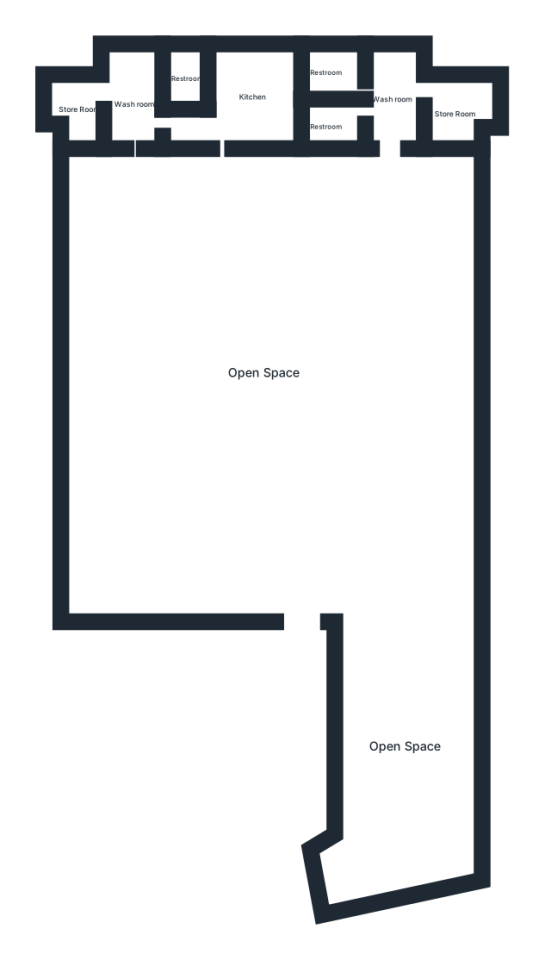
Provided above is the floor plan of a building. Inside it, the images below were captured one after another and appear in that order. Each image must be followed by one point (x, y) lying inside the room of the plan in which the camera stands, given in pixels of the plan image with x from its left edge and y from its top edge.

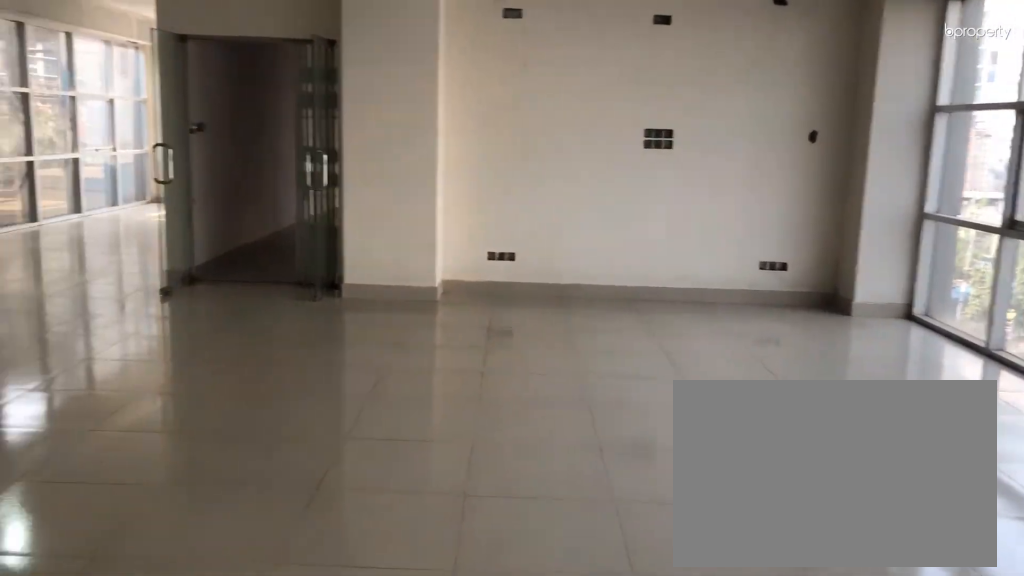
(261, 371)
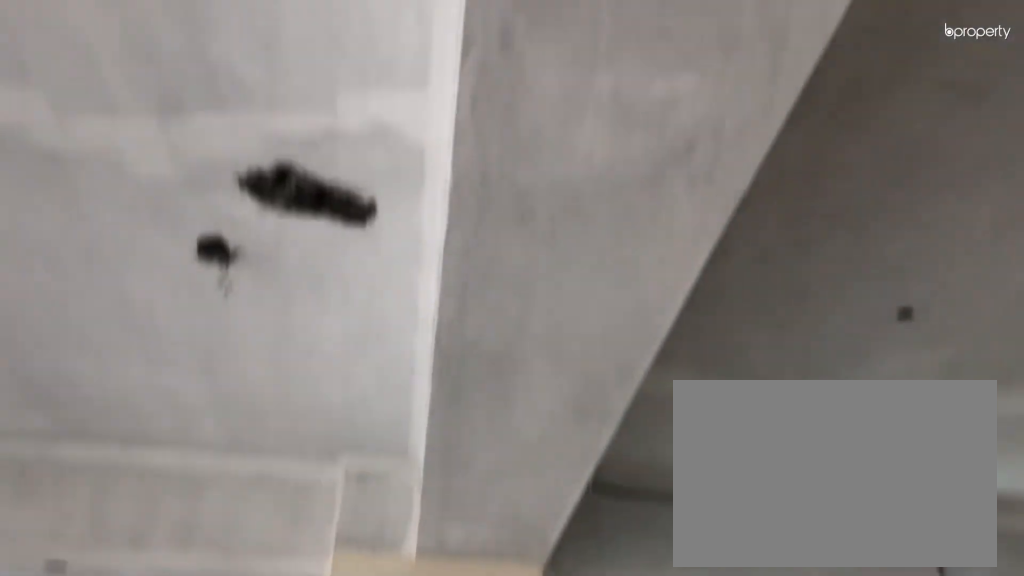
(261, 372)
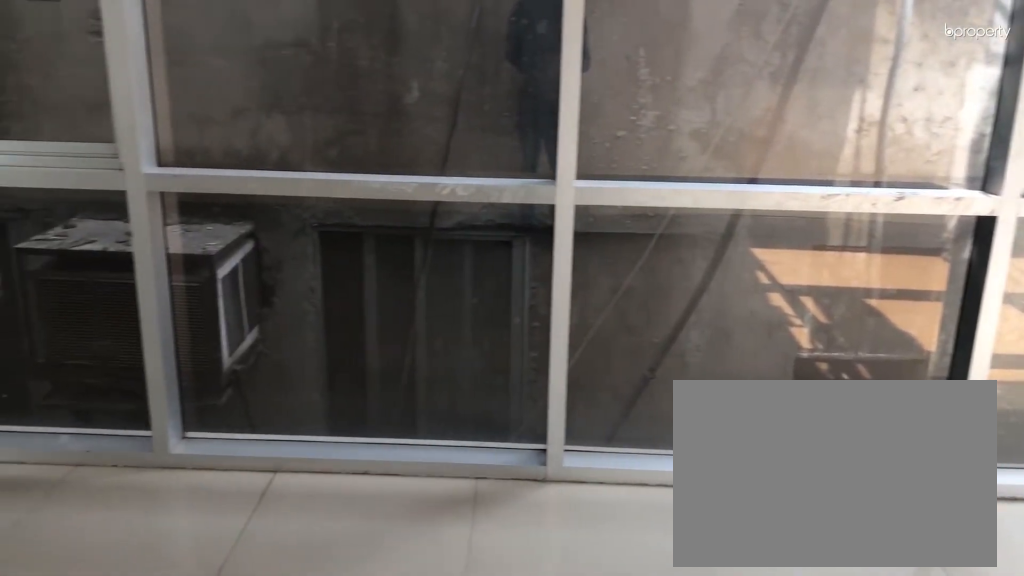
(408, 755)
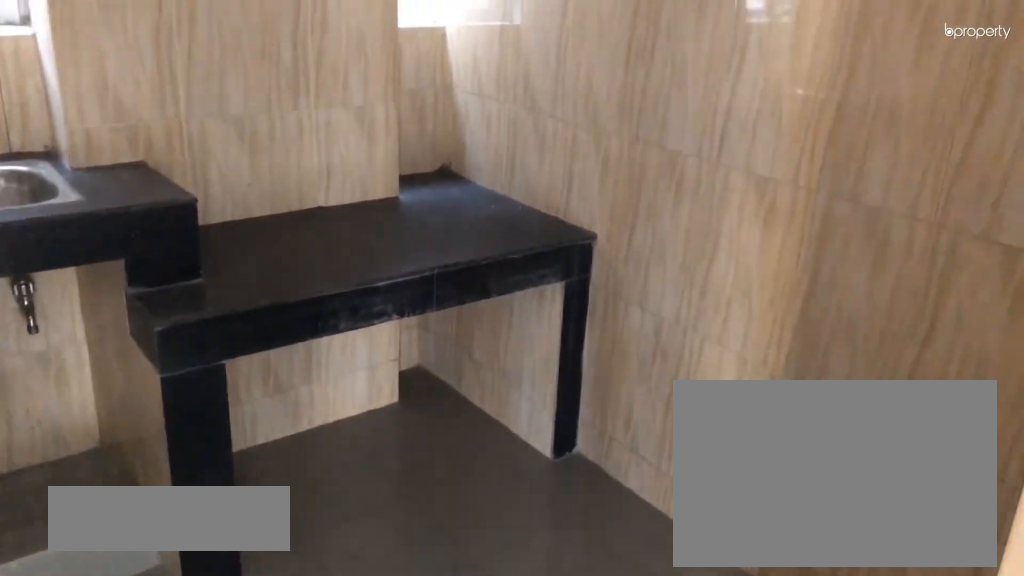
(255, 96)
